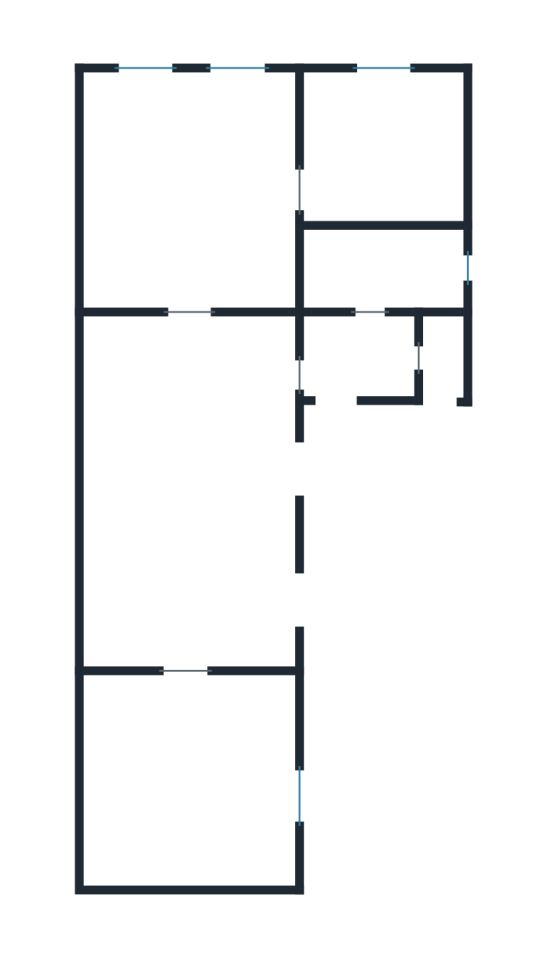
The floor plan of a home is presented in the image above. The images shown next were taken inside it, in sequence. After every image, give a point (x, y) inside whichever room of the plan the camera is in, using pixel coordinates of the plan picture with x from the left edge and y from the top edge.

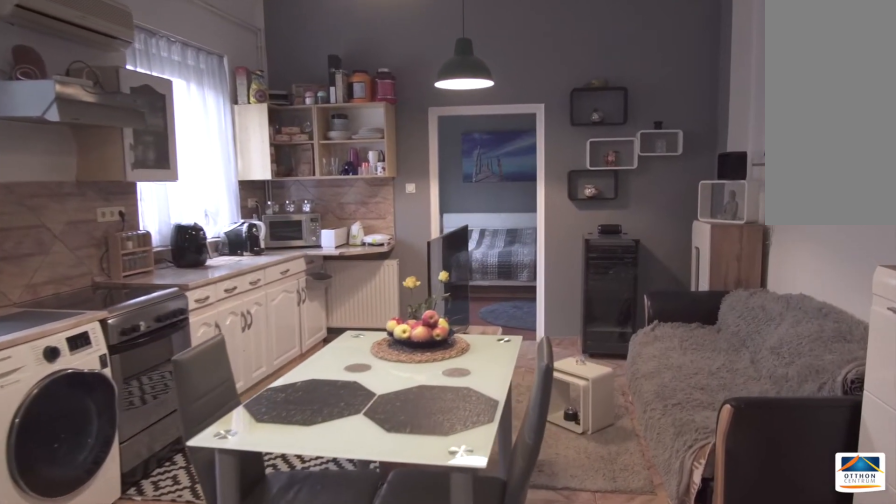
(178, 490)
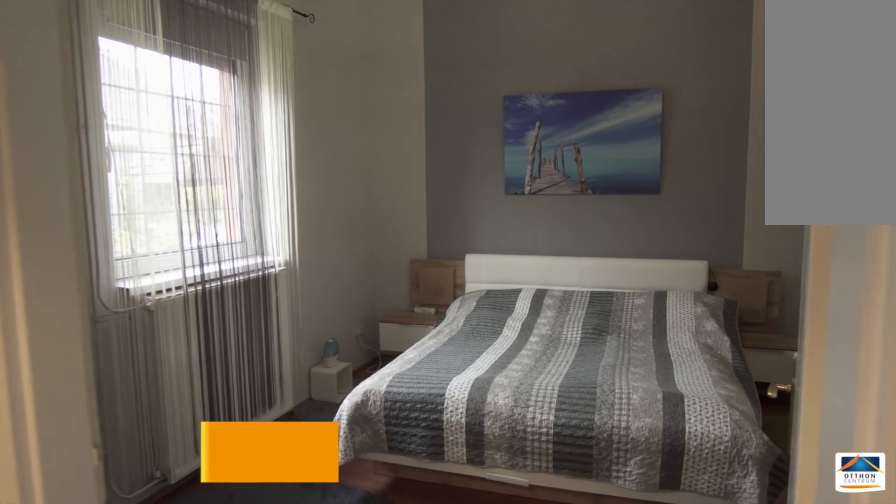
(178, 786)
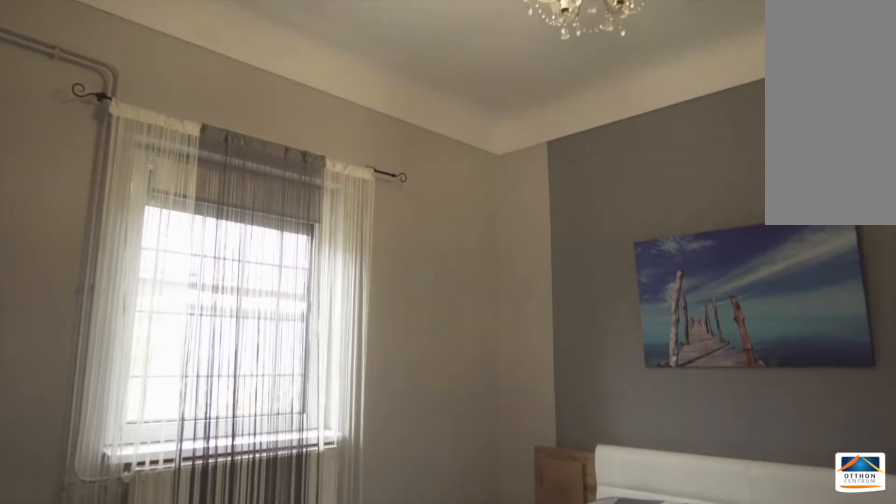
(178, 786)
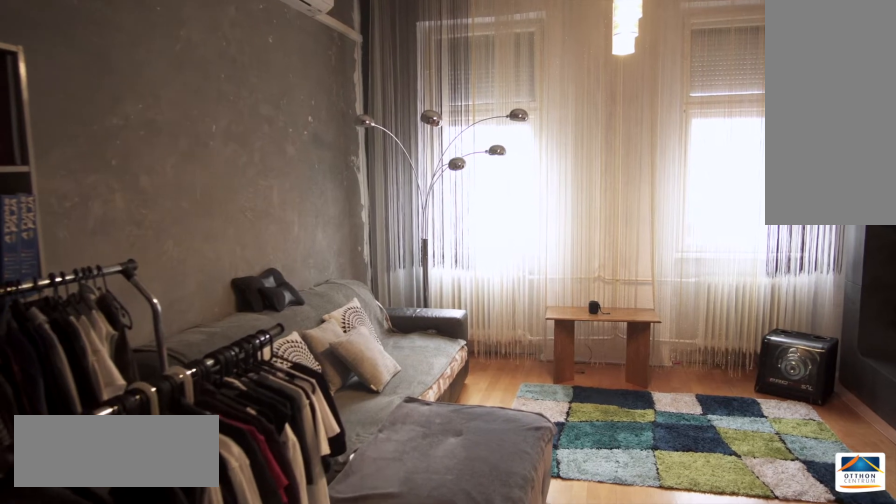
(177, 176)
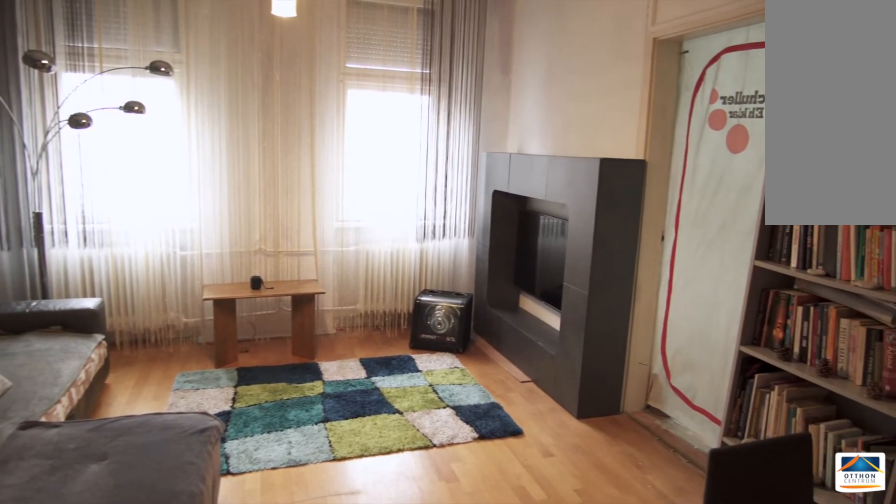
(175, 176)
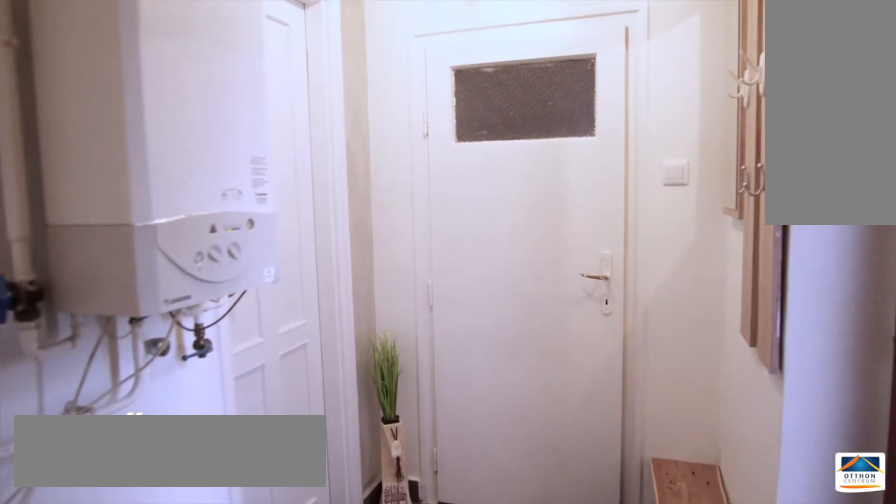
(352, 356)
